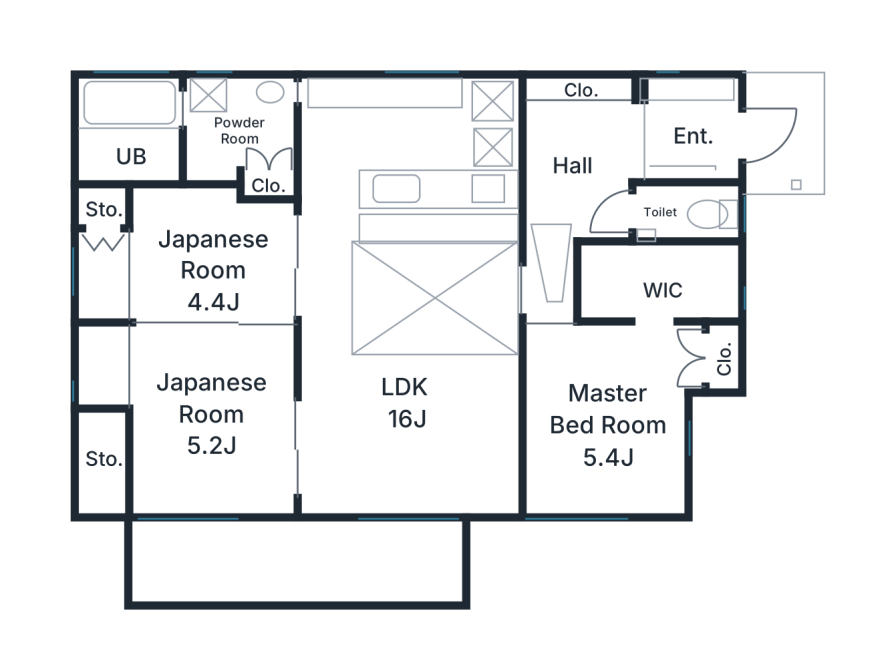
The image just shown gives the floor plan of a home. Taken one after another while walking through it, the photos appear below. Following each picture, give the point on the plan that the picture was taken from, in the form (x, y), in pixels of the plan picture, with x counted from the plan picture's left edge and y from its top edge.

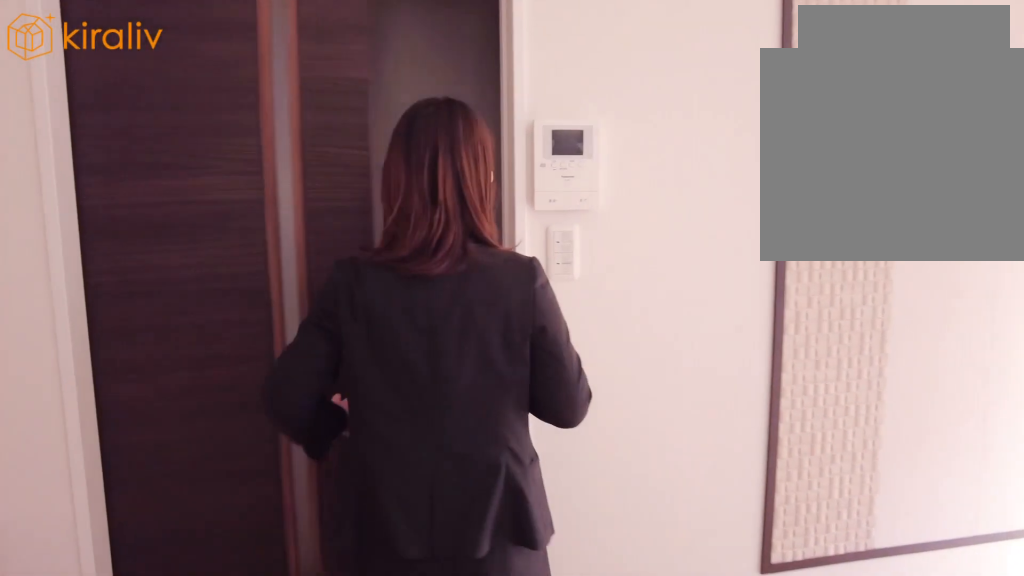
(498, 303)
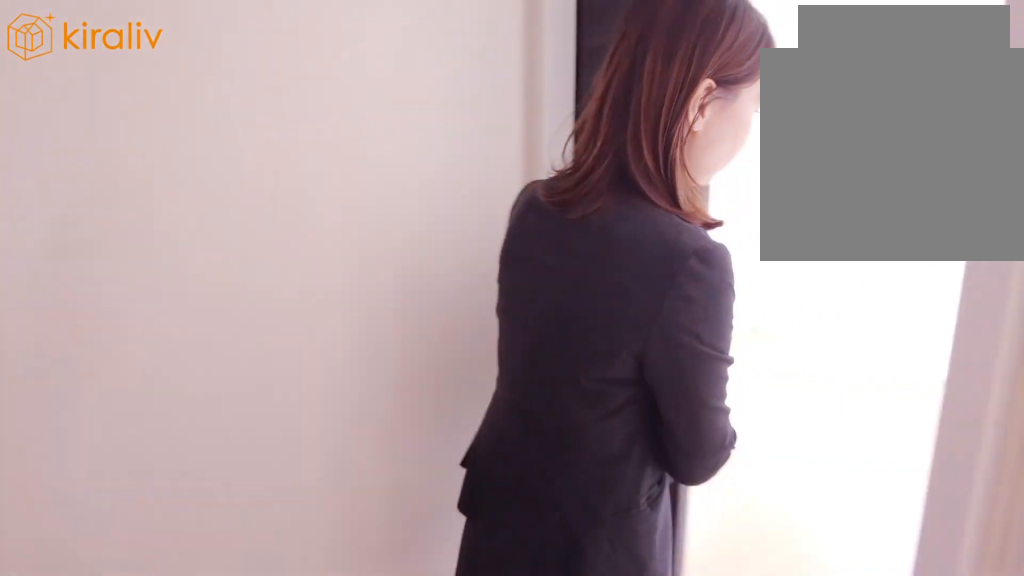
(553, 331)
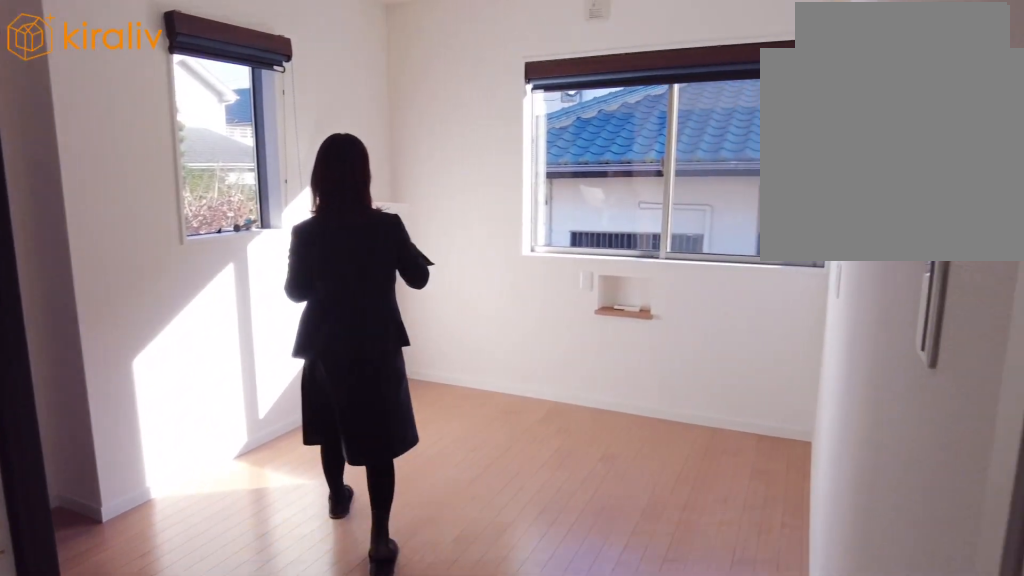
(576, 389)
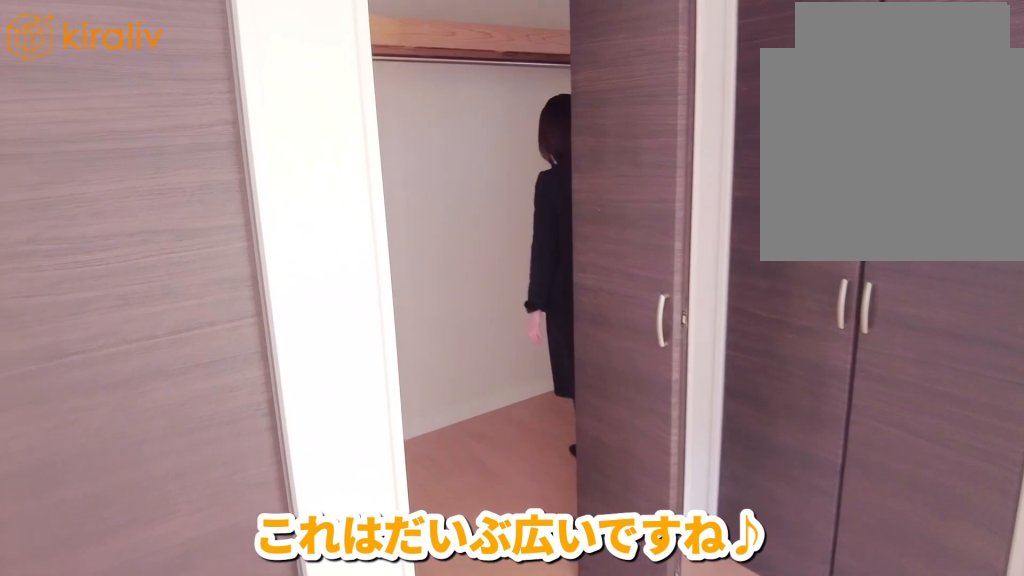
(645, 387)
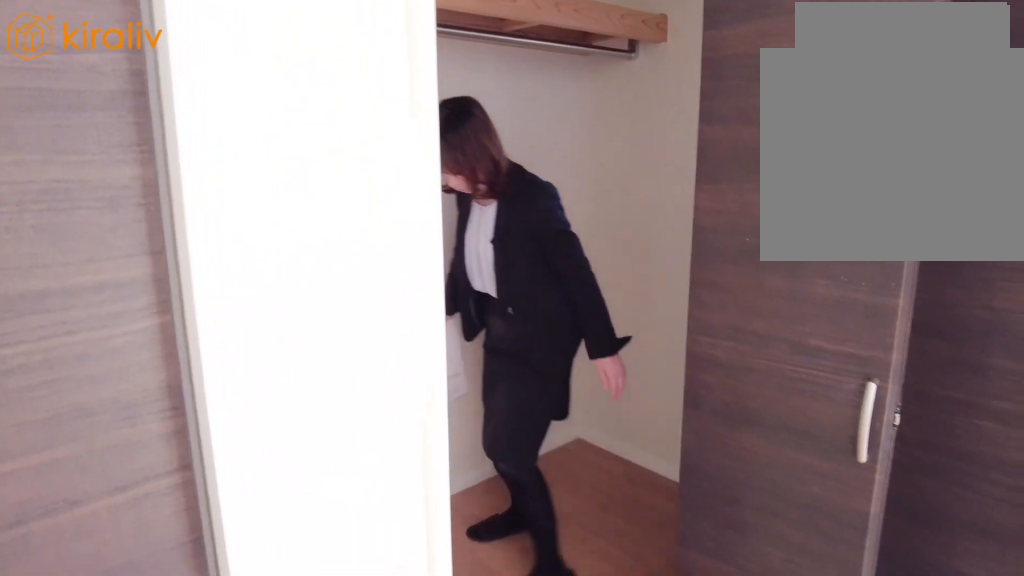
(642, 383)
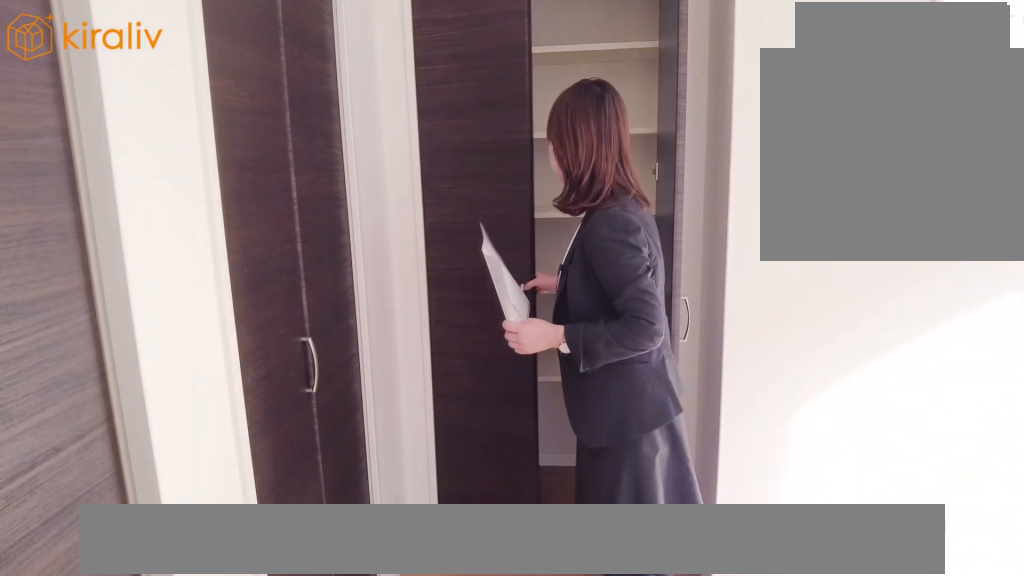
(612, 389)
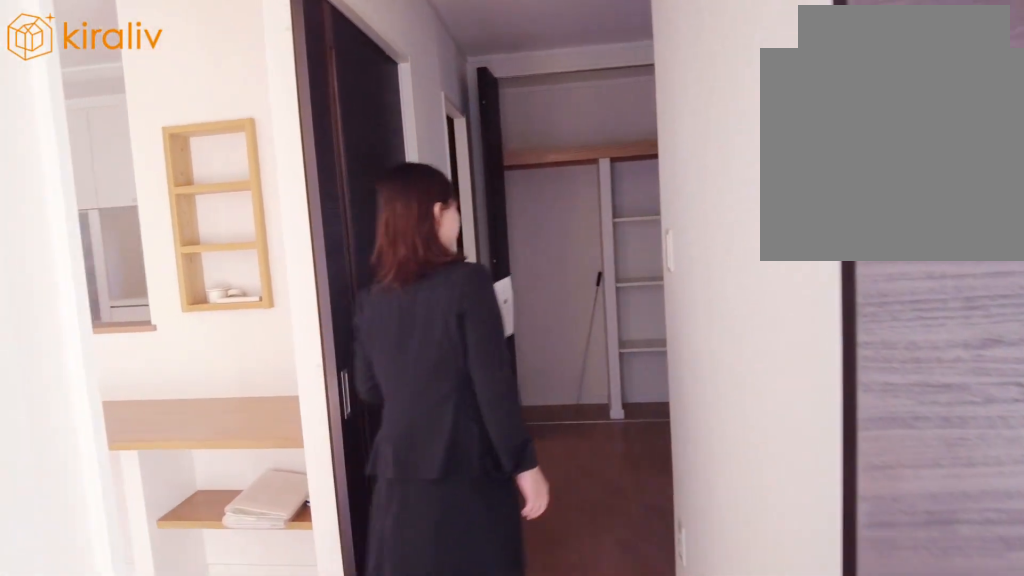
(554, 303)
